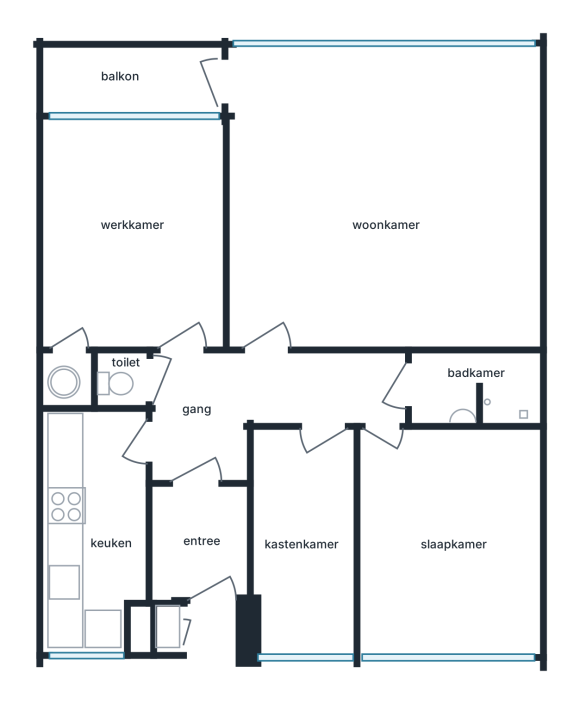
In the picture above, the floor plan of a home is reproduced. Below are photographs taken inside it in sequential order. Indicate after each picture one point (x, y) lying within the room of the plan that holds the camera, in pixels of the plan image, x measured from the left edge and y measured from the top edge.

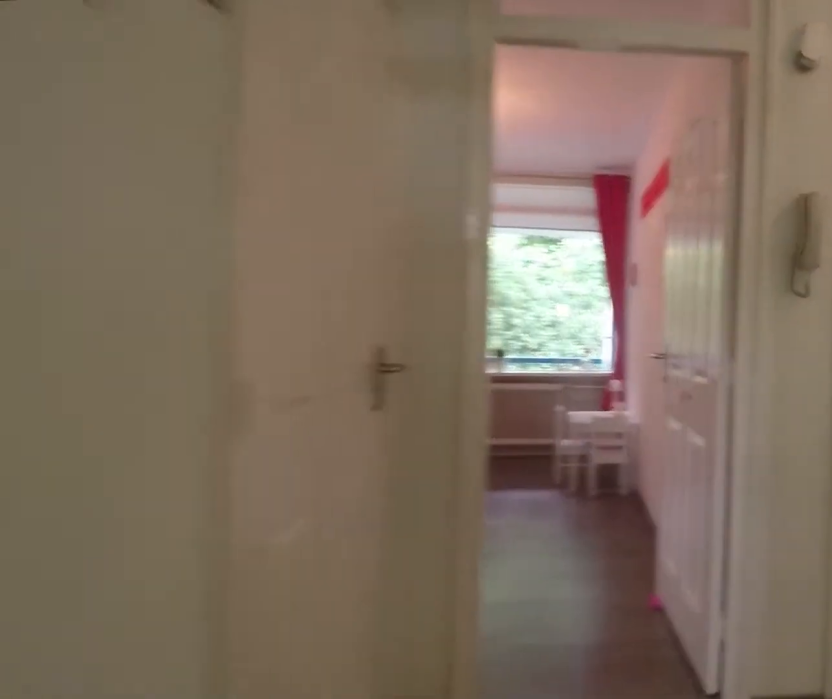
(261, 402)
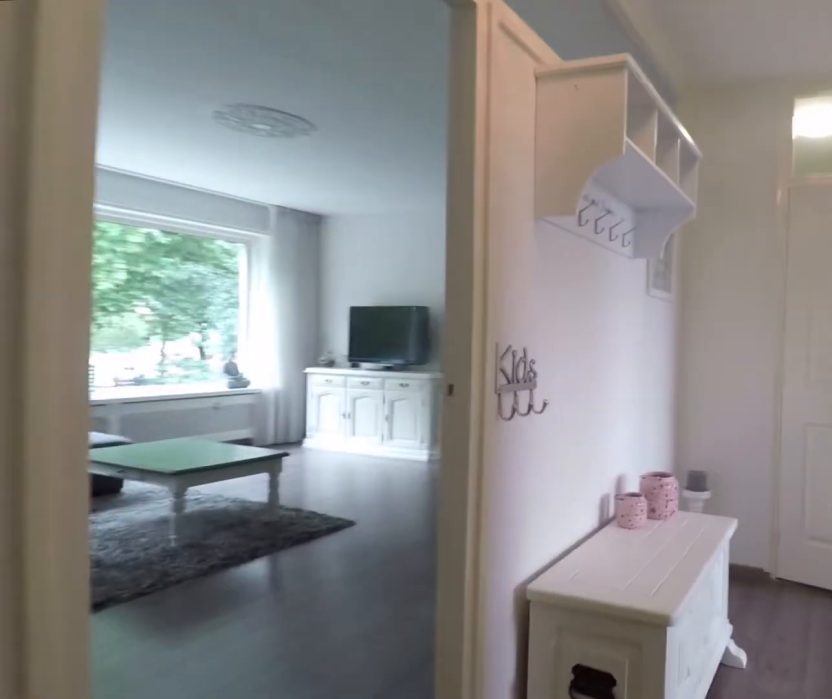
(261, 402)
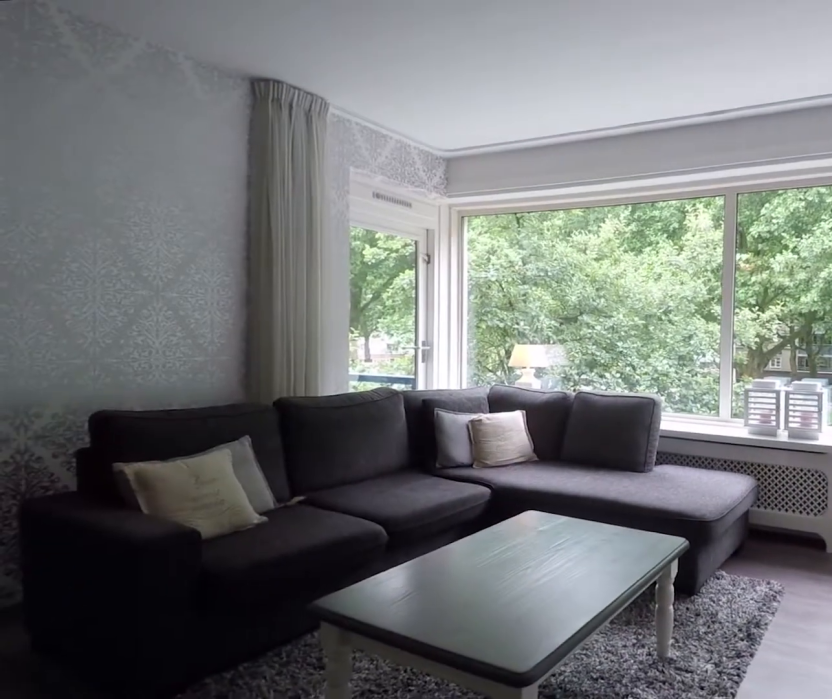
(383, 199)
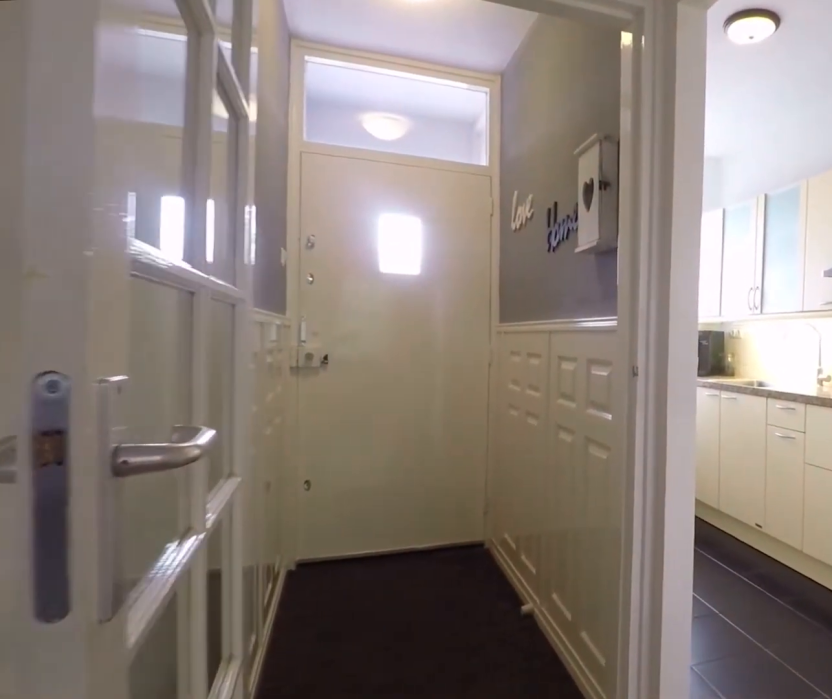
(261, 402)
